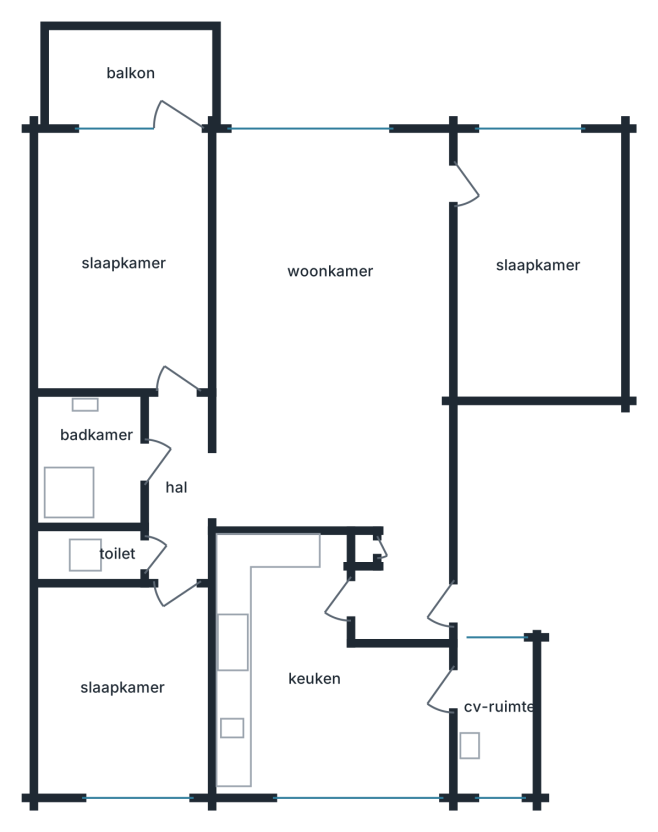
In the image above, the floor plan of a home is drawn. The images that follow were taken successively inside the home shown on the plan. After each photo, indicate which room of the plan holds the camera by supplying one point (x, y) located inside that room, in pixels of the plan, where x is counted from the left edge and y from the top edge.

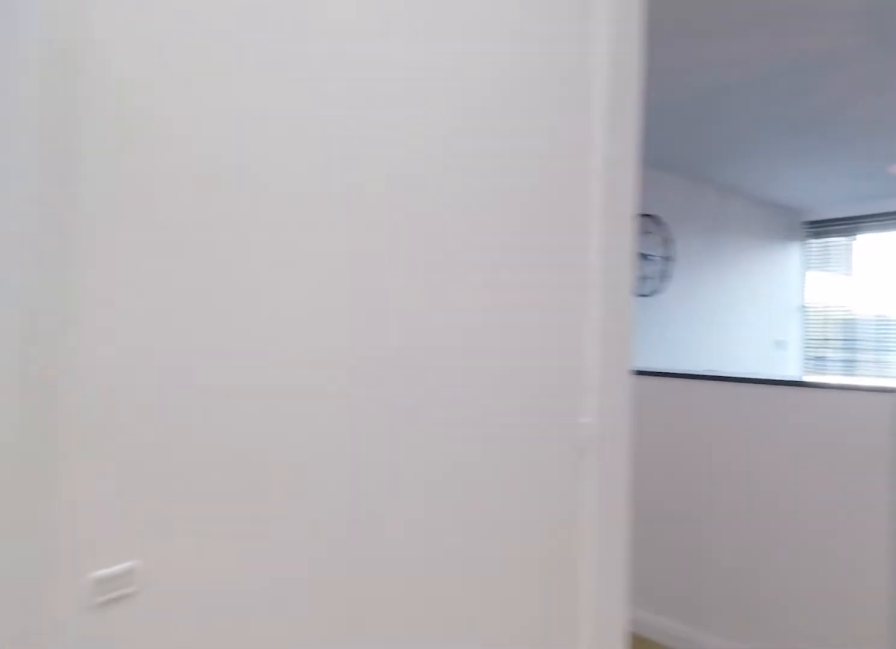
(339, 355)
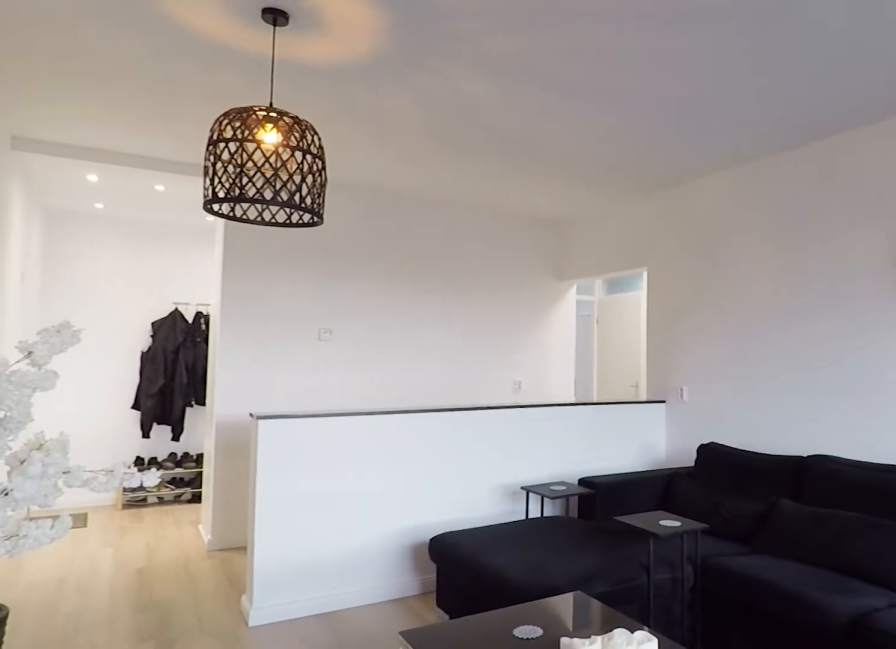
(339, 355)
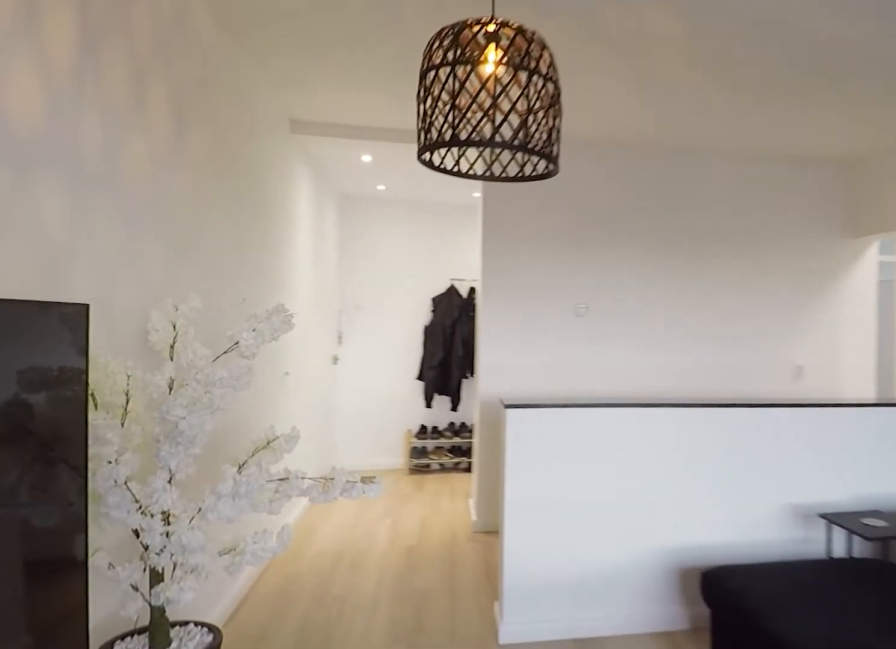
(339, 354)
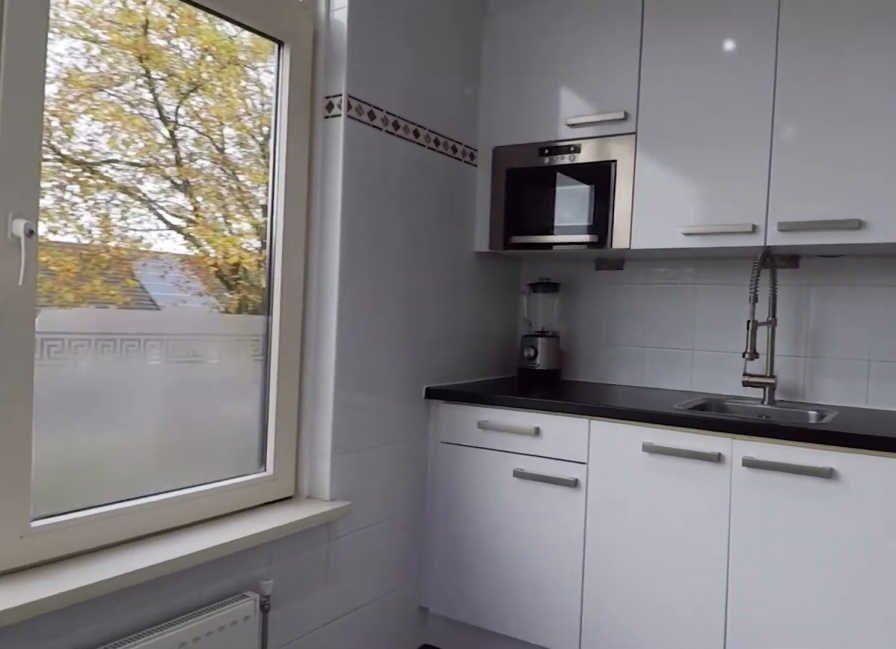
(314, 678)
